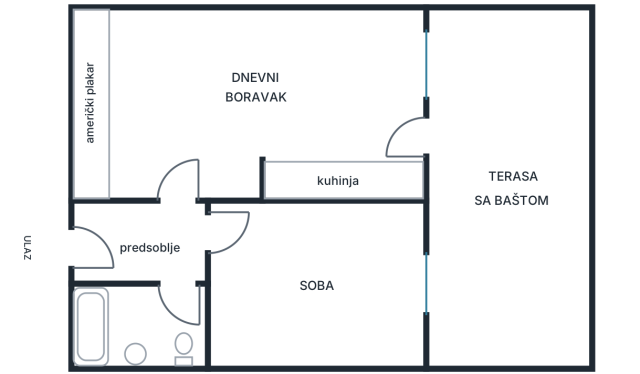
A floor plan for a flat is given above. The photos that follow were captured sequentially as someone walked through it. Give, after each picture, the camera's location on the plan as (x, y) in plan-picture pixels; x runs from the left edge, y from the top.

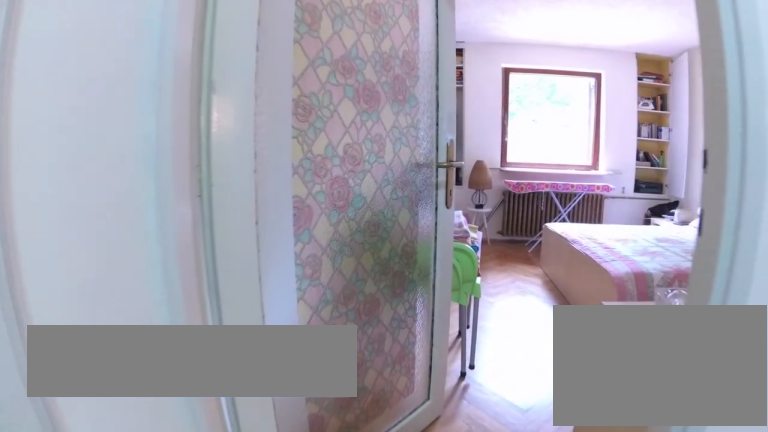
(161, 239)
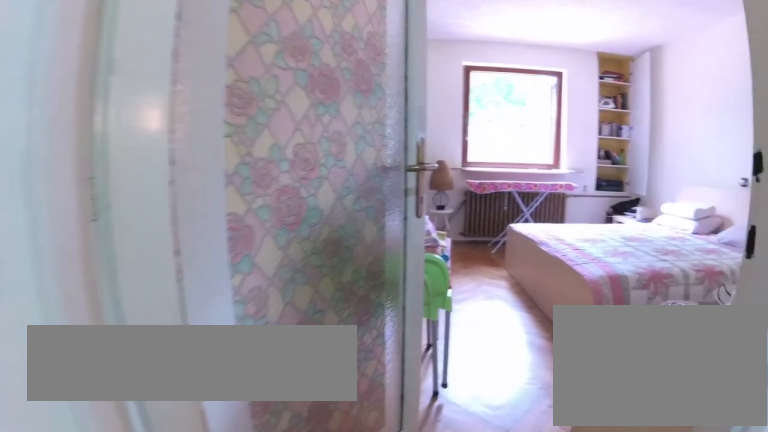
(166, 239)
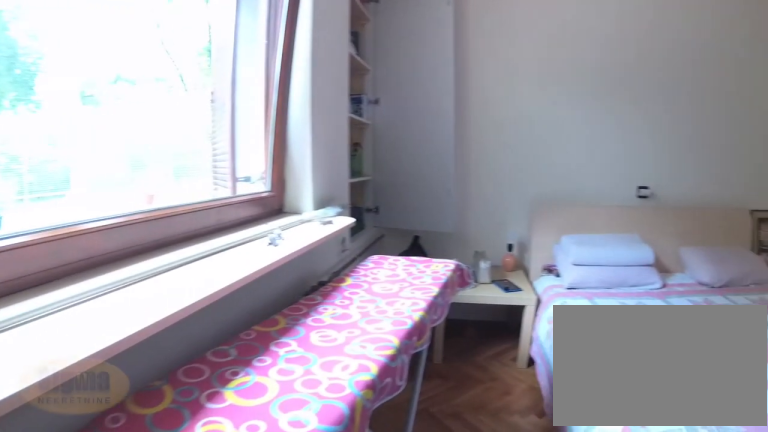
(374, 244)
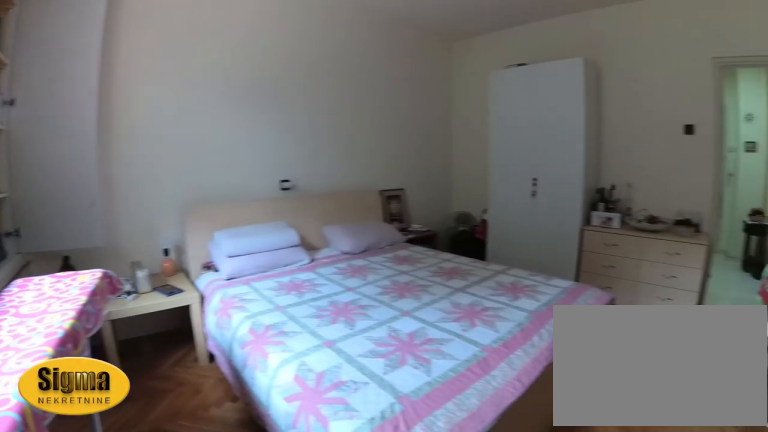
(399, 239)
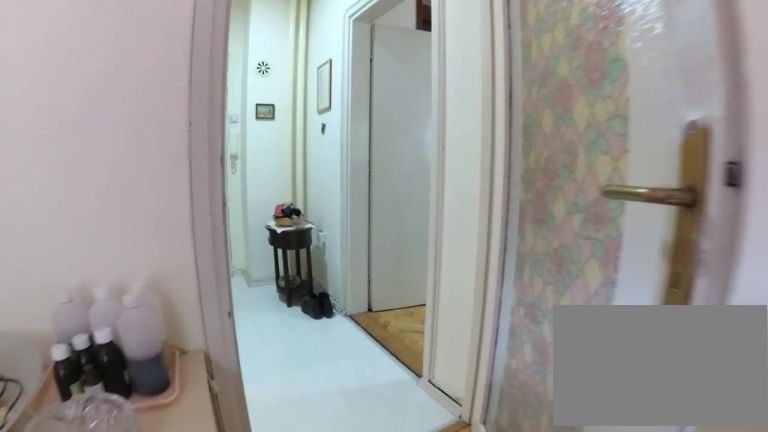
(275, 236)
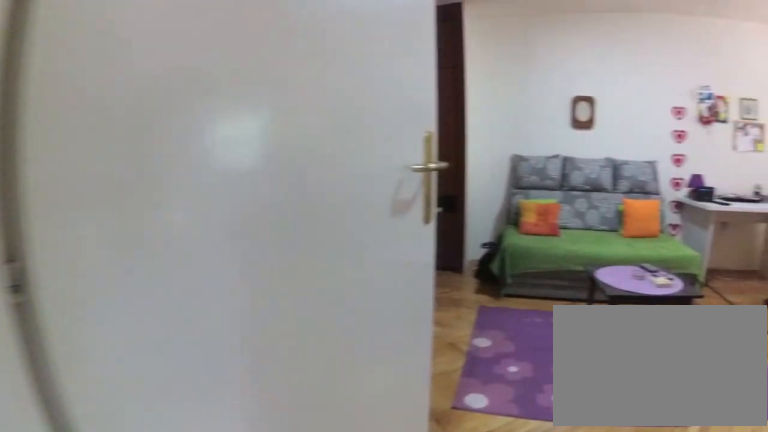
(192, 235)
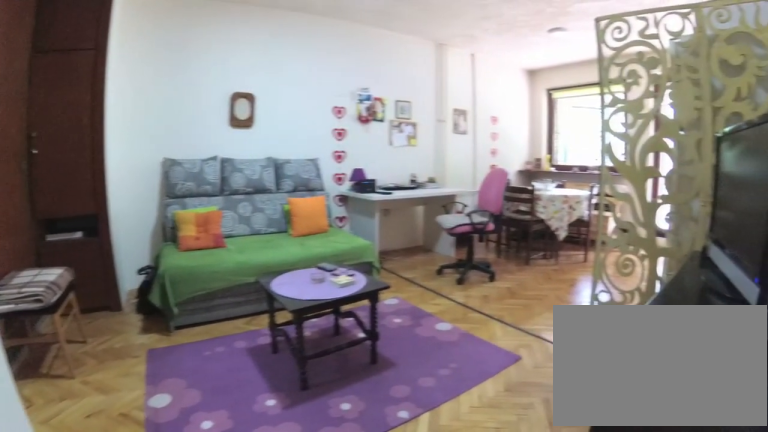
(180, 222)
